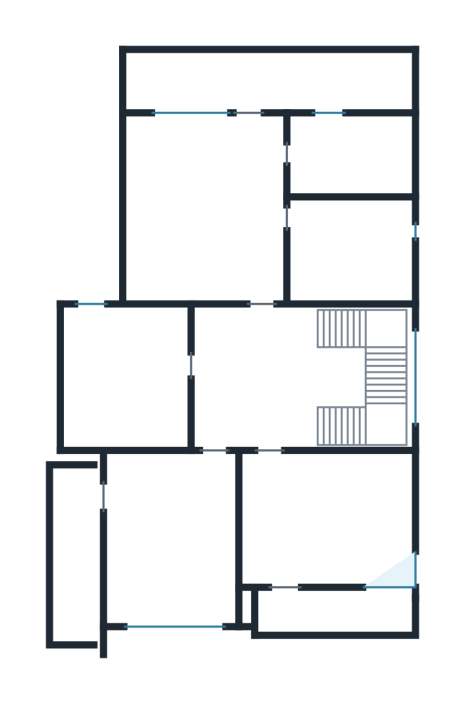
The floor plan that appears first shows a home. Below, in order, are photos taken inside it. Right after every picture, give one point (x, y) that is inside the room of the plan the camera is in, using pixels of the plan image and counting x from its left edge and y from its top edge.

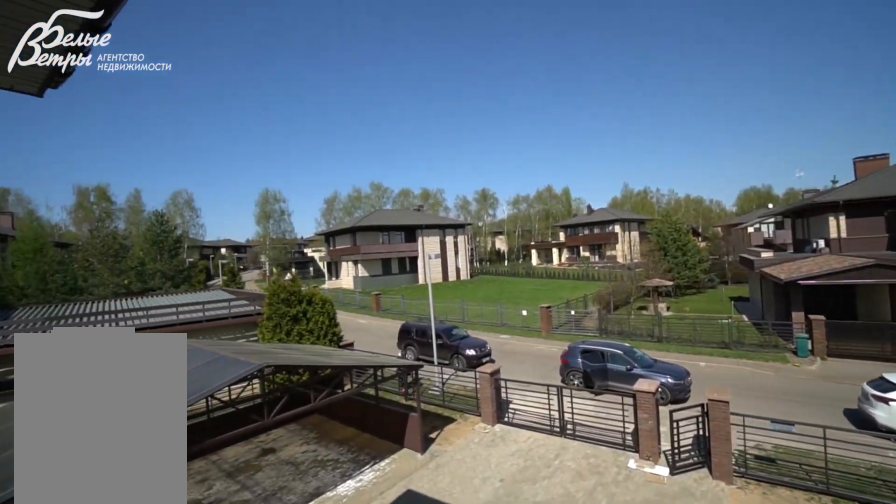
(331, 614)
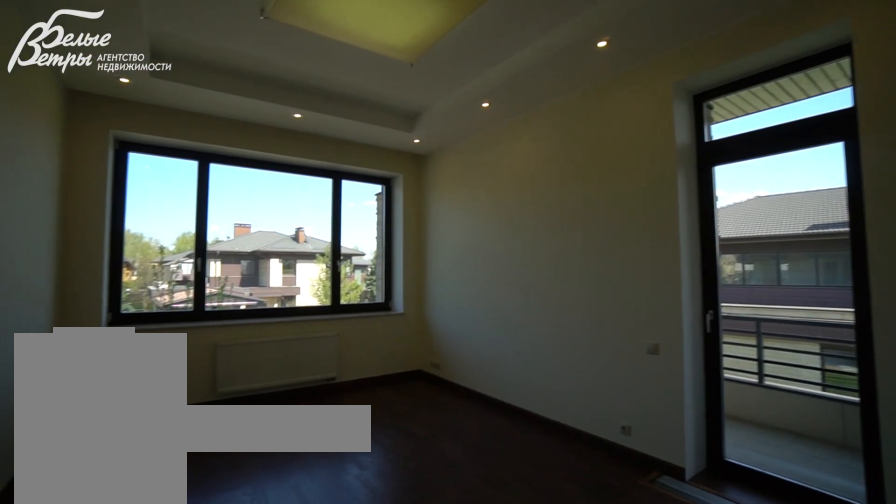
(170, 538)
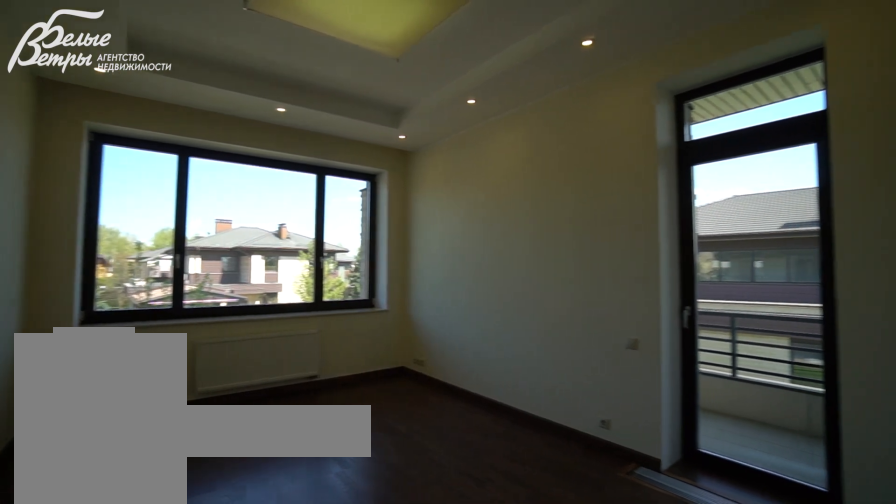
(170, 538)
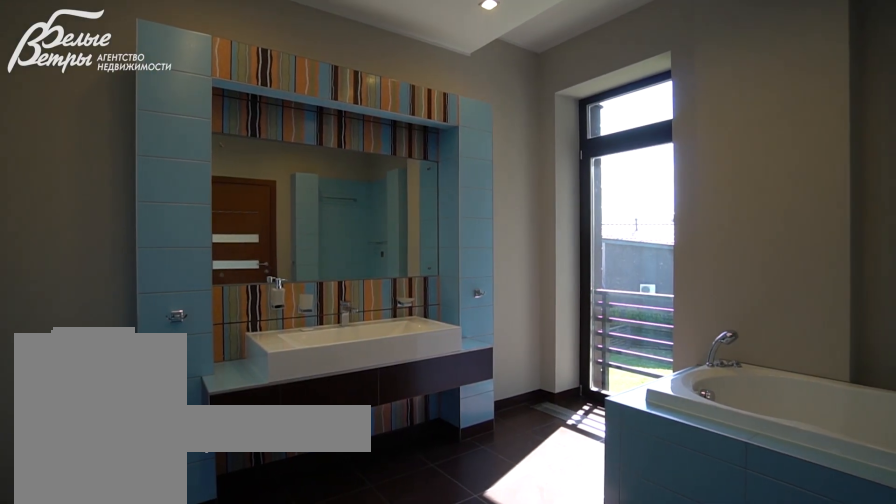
(124, 378)
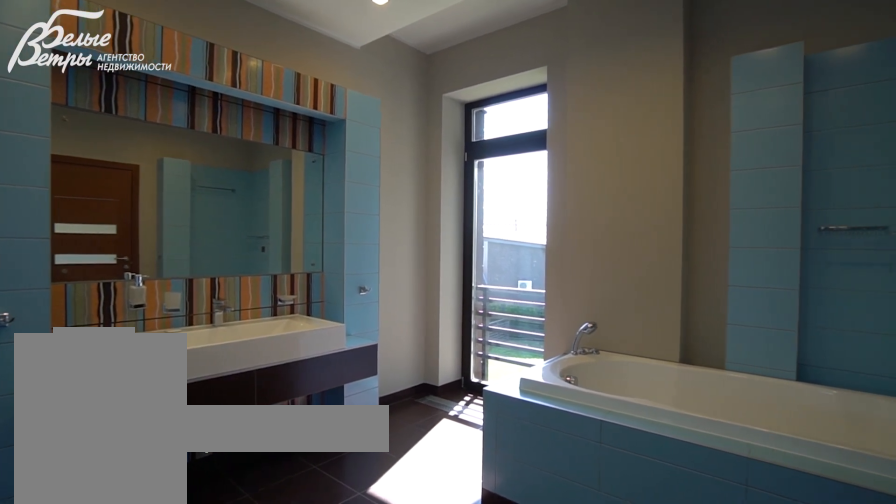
(124, 378)
